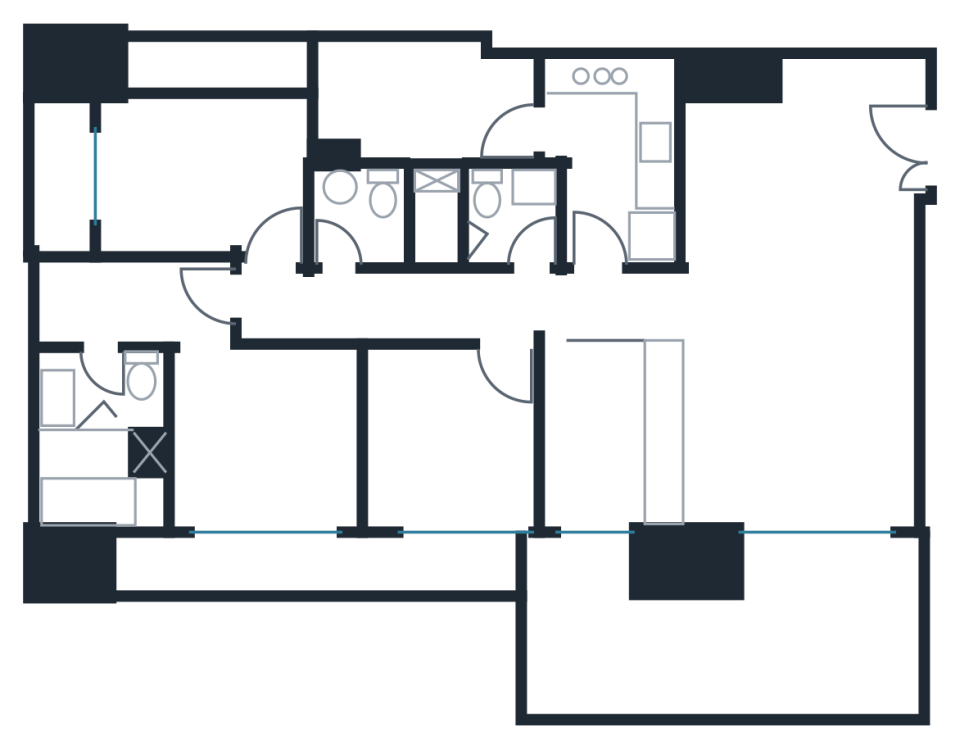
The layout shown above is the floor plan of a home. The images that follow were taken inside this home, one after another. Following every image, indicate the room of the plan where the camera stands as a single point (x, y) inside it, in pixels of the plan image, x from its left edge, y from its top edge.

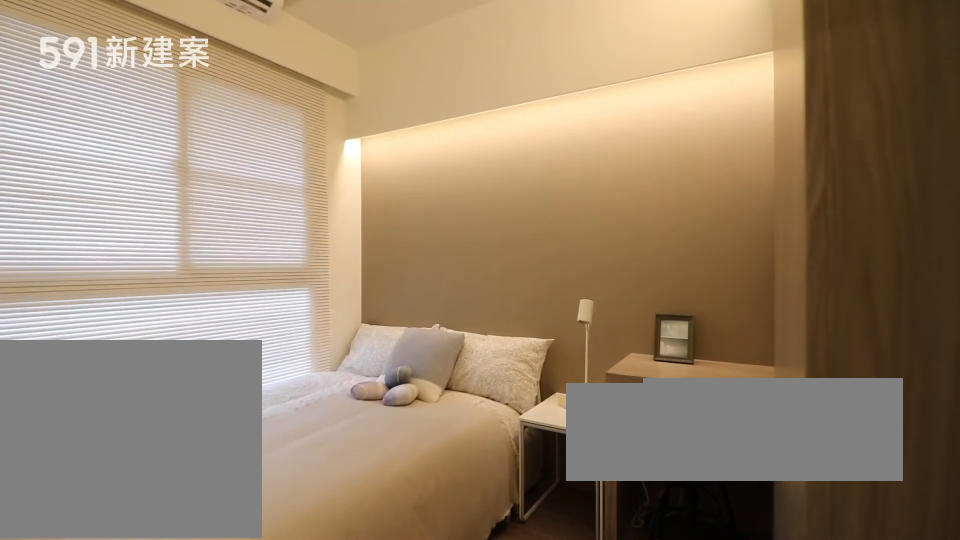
(197, 175)
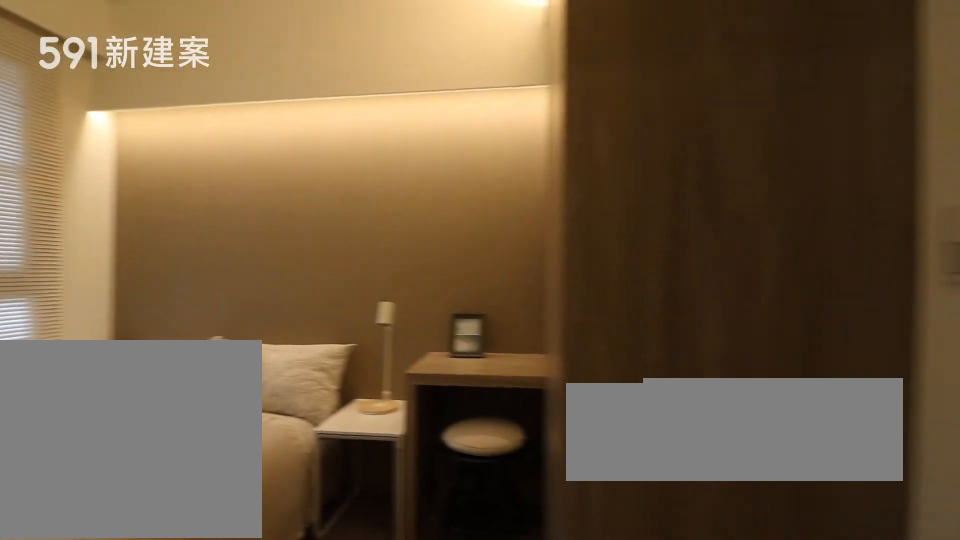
(197, 175)
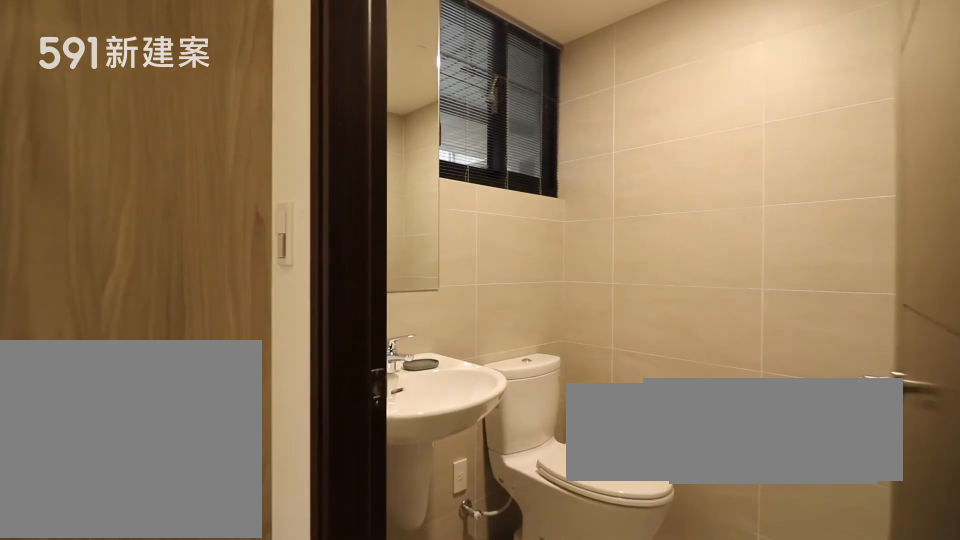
(362, 210)
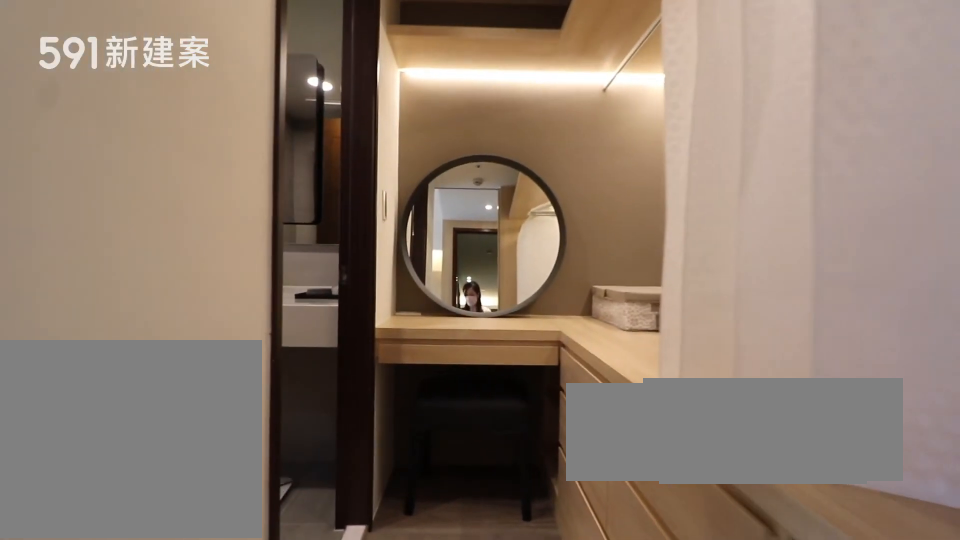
(125, 302)
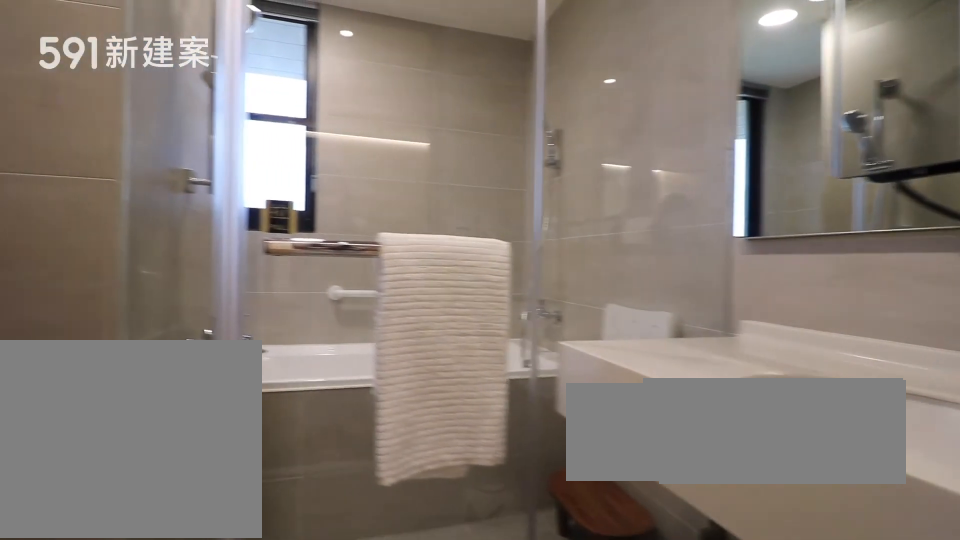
(101, 448)
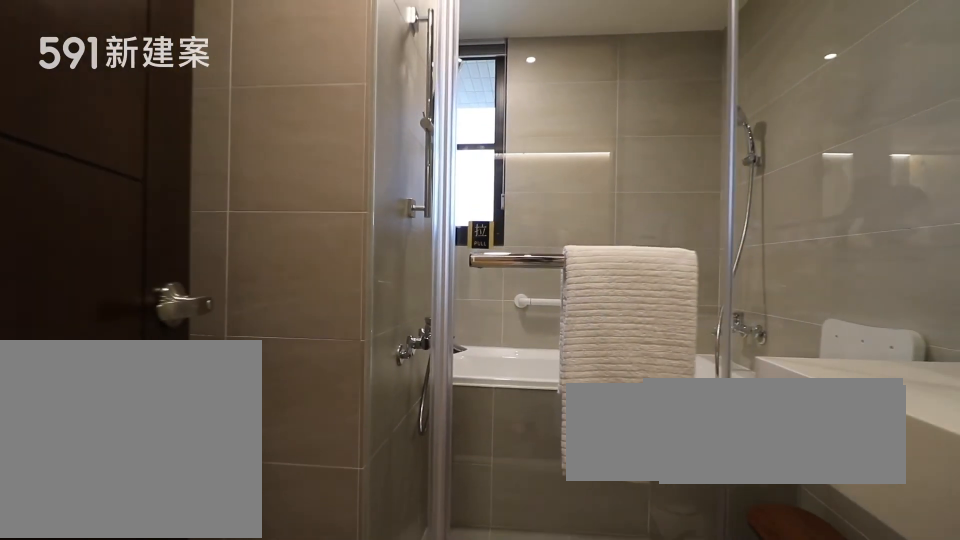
(101, 448)
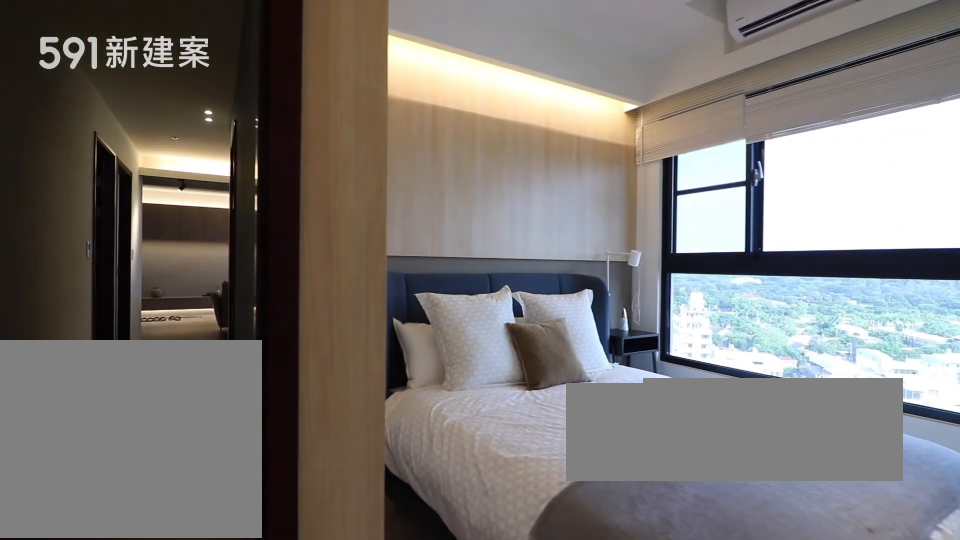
(269, 442)
